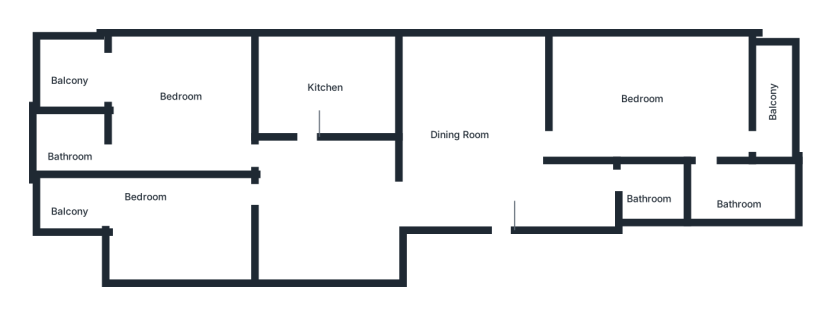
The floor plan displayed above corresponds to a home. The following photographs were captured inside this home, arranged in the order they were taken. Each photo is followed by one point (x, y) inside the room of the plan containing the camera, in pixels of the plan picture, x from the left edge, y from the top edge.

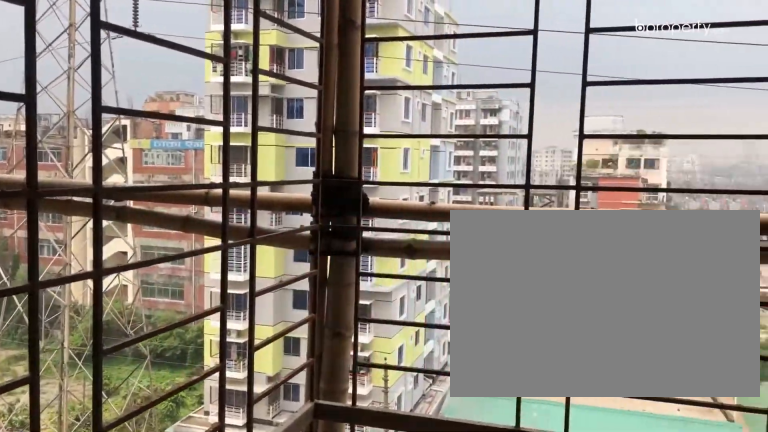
(76, 201)
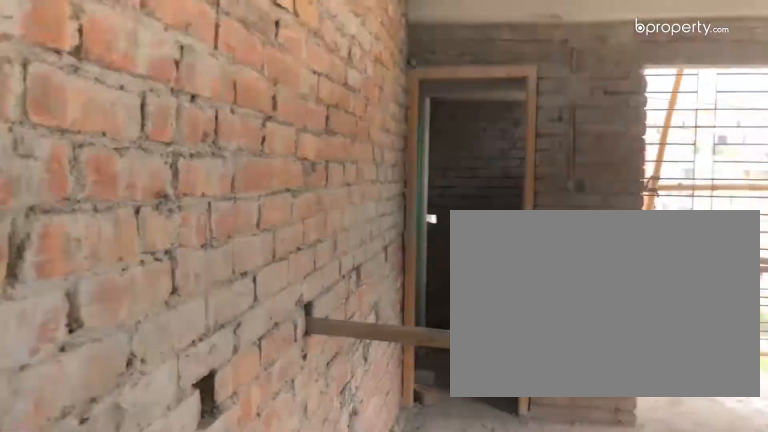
(176, 102)
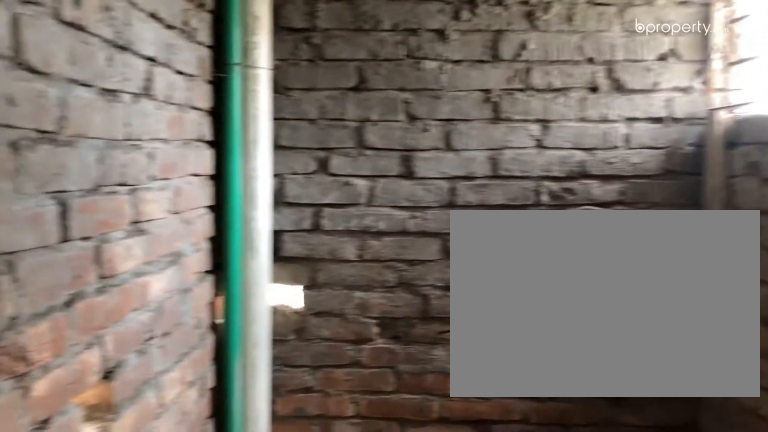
(70, 144)
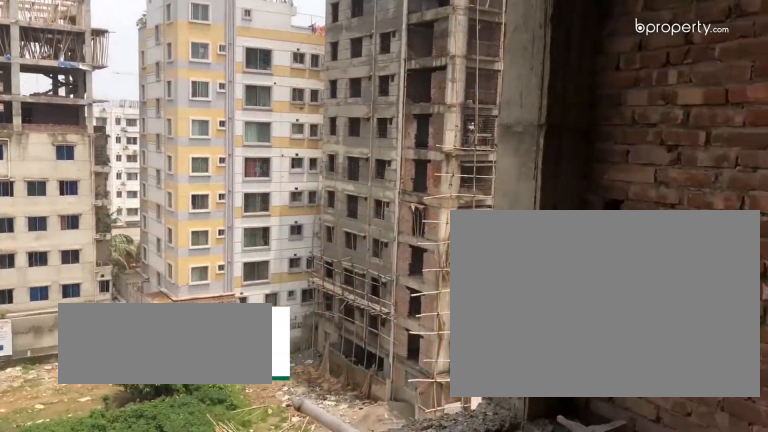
(310, 87)
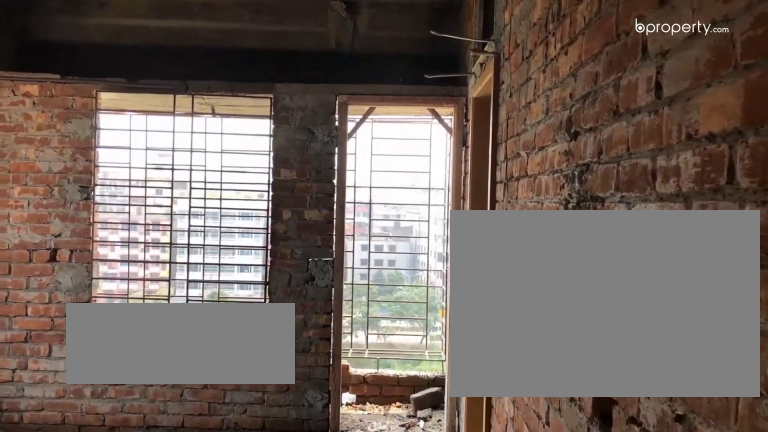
(646, 109)
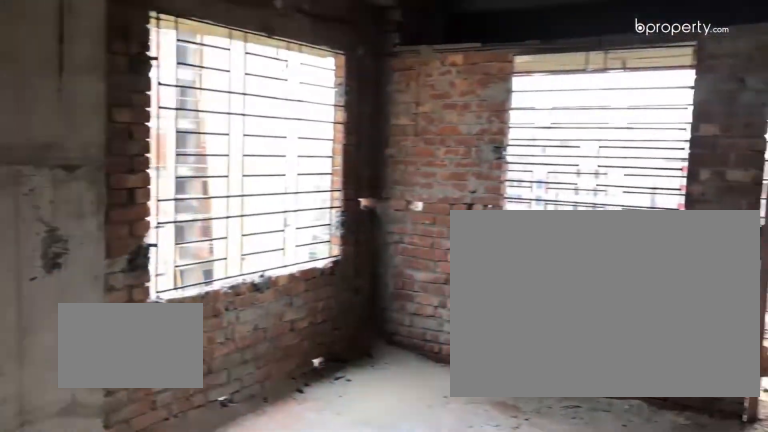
(646, 109)
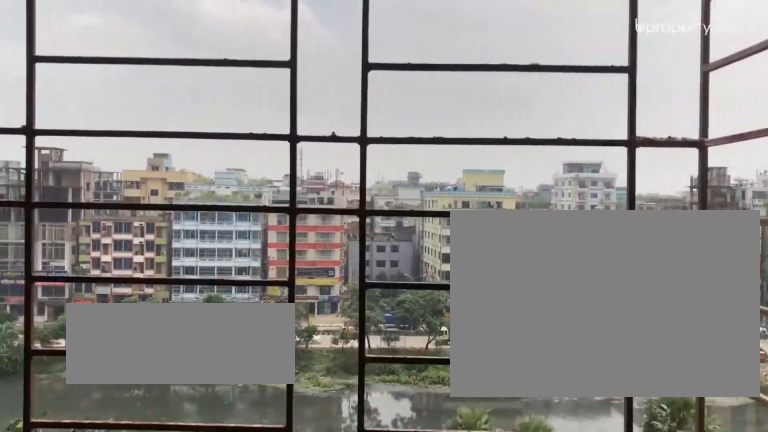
(770, 135)
